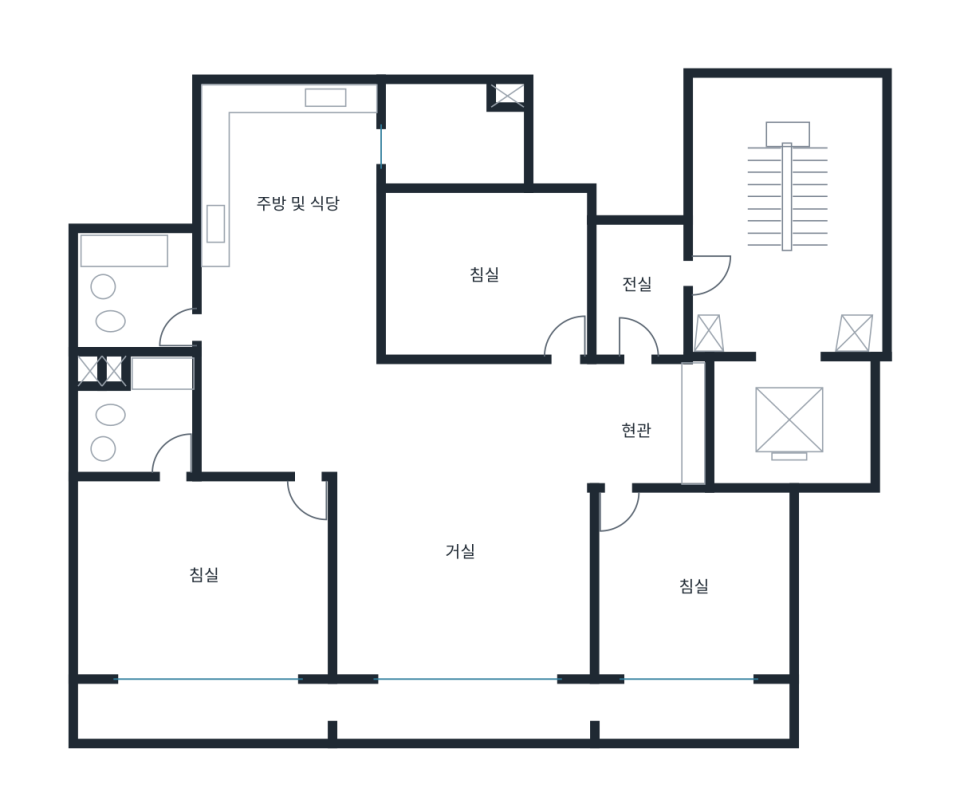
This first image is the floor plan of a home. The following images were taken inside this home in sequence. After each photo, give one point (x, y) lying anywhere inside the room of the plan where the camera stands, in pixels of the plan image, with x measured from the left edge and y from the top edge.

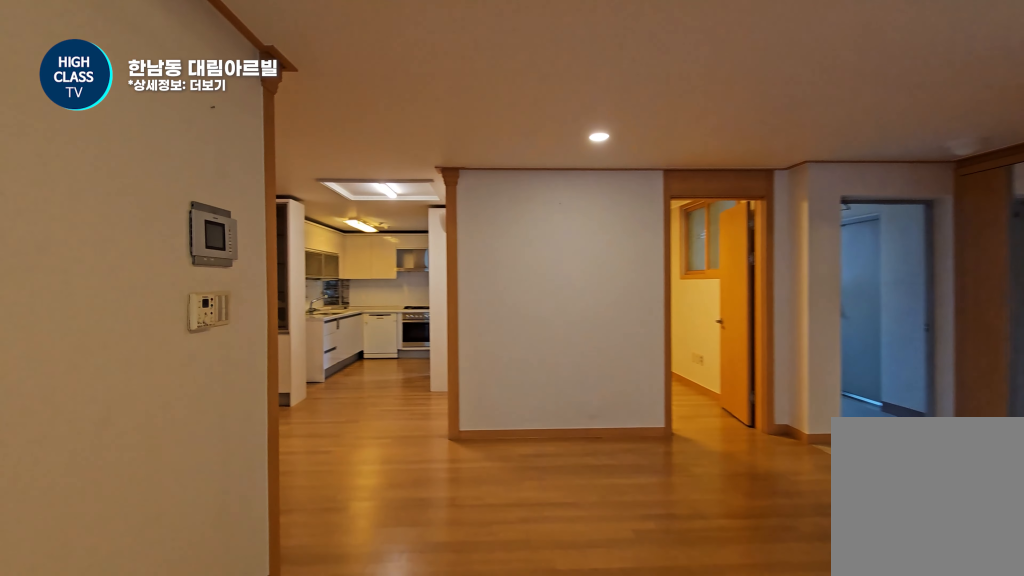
(461, 518)
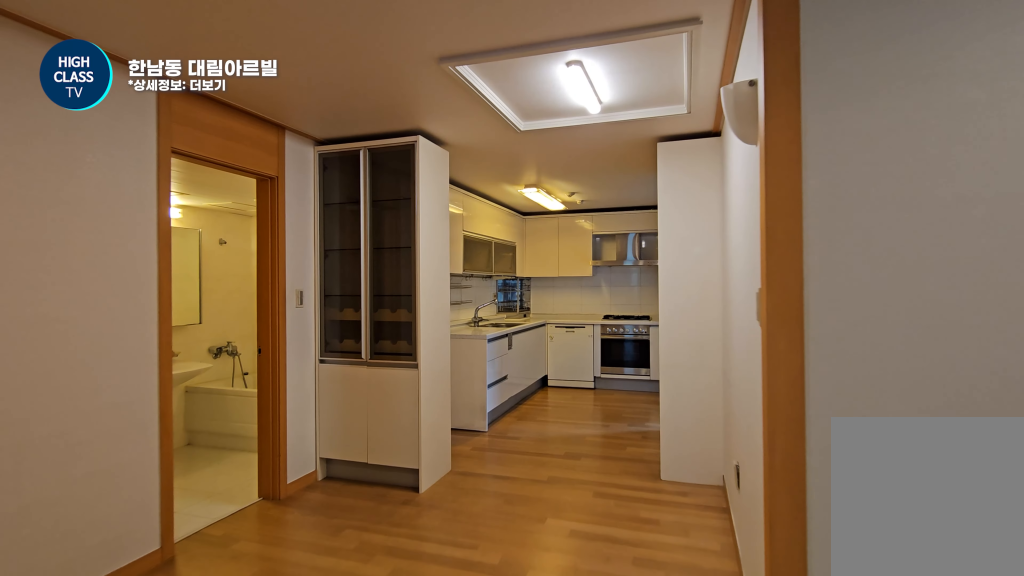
(287, 276)
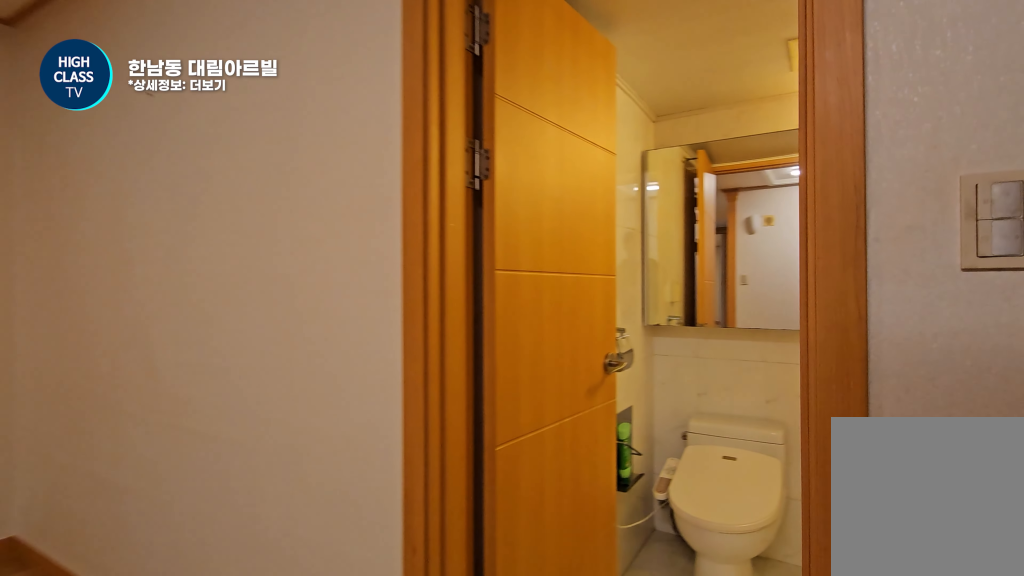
(287, 276)
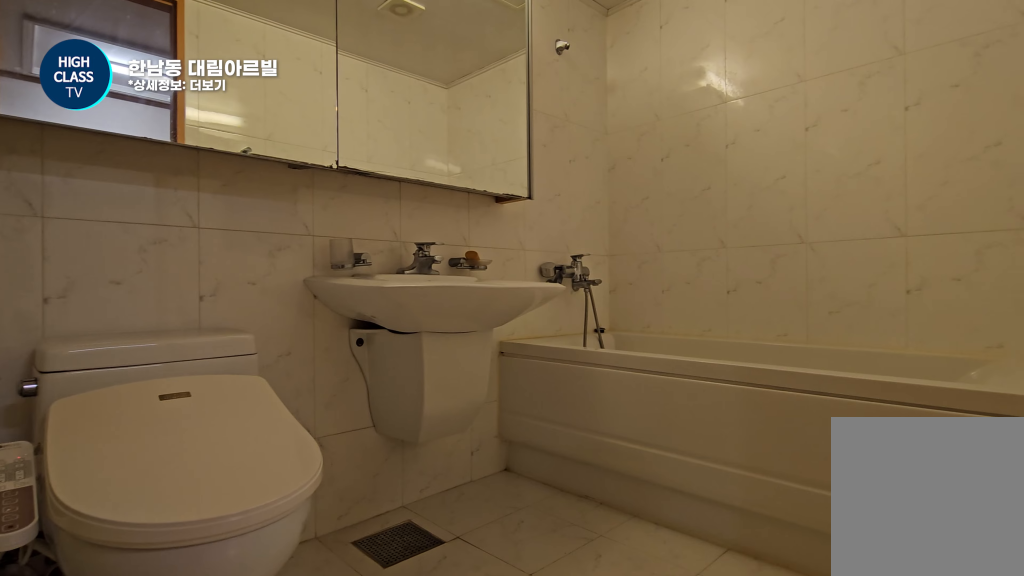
(138, 288)
